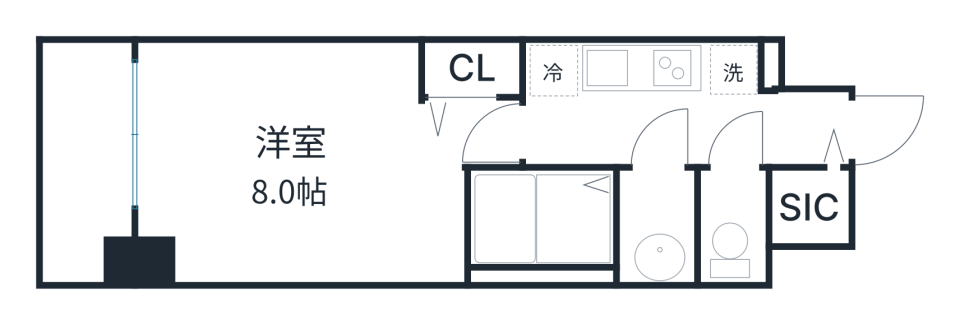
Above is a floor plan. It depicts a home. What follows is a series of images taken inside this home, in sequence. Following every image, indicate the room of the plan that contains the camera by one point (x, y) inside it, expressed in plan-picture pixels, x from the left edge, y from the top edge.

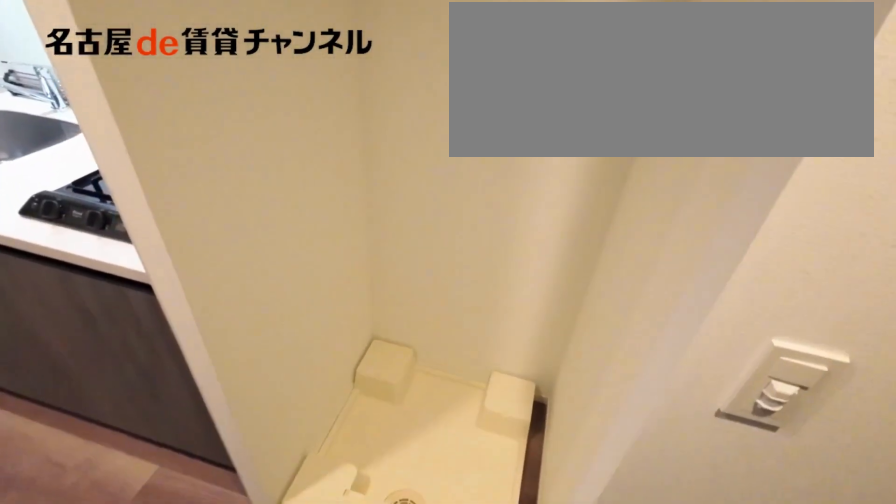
(742, 66)
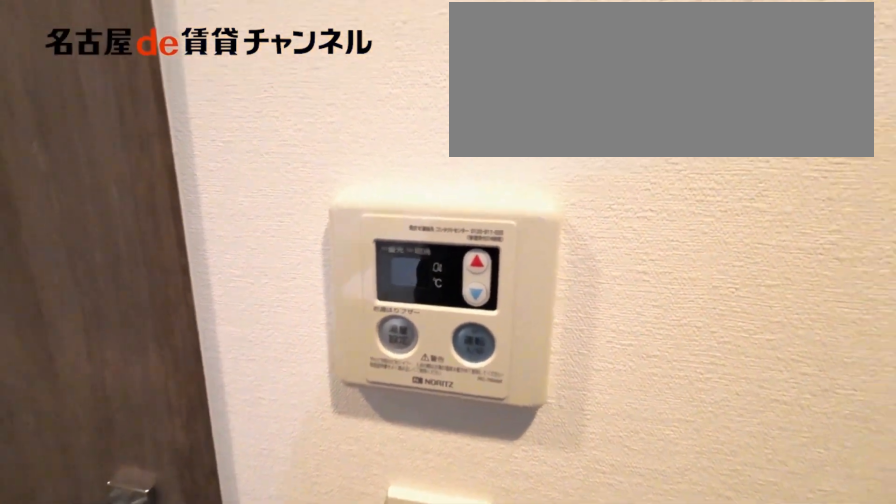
(646, 130)
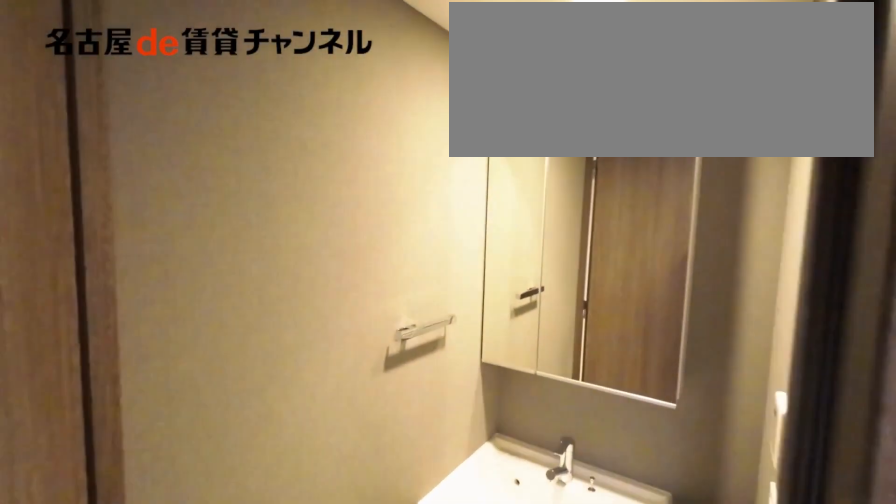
(656, 224)
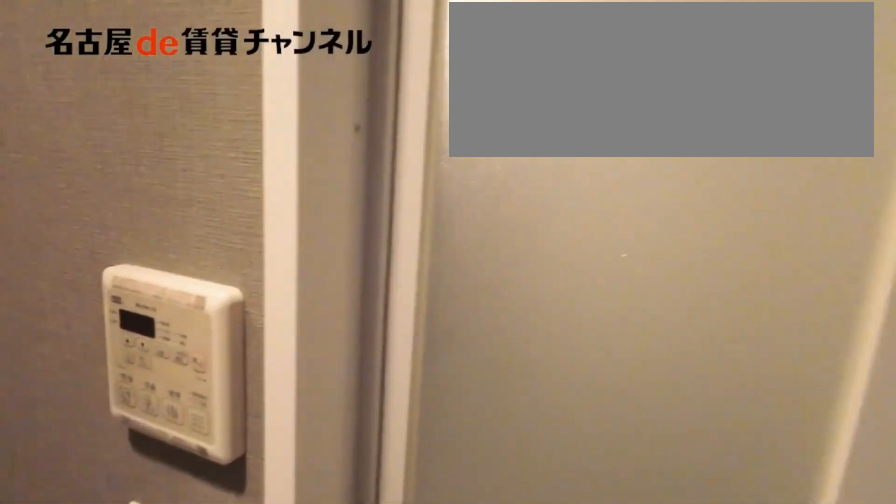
(656, 224)
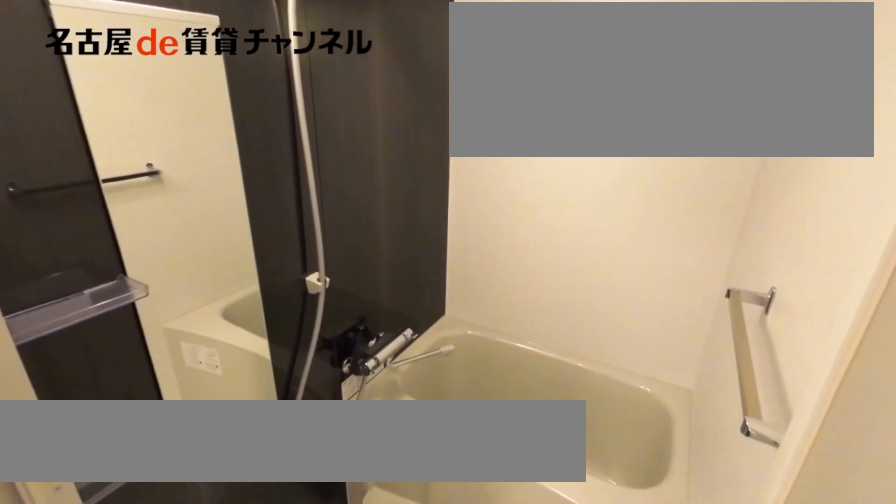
(544, 218)
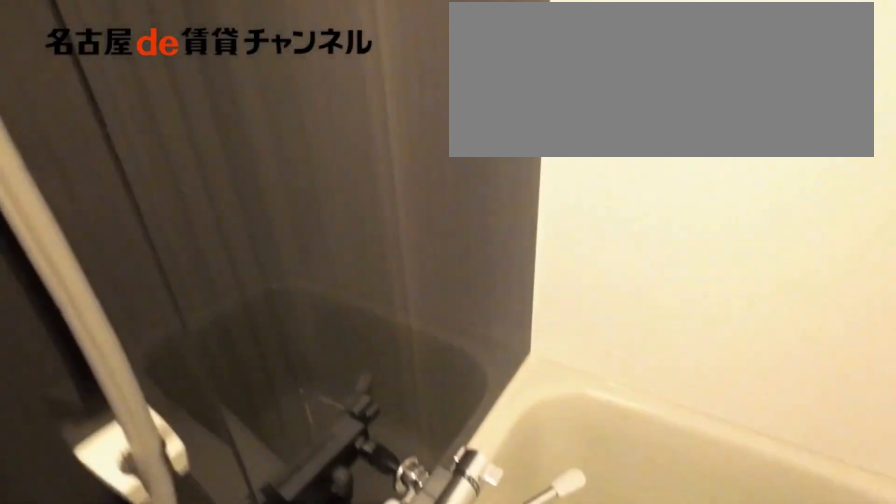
(544, 218)
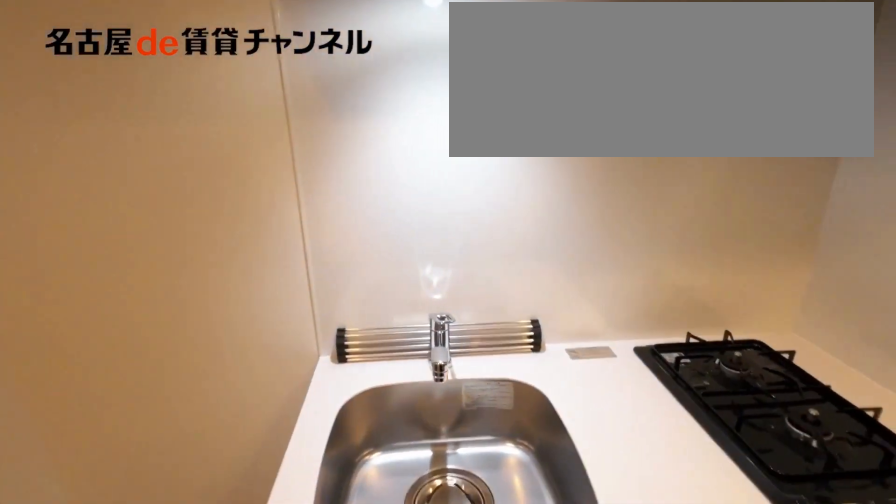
(647, 131)
